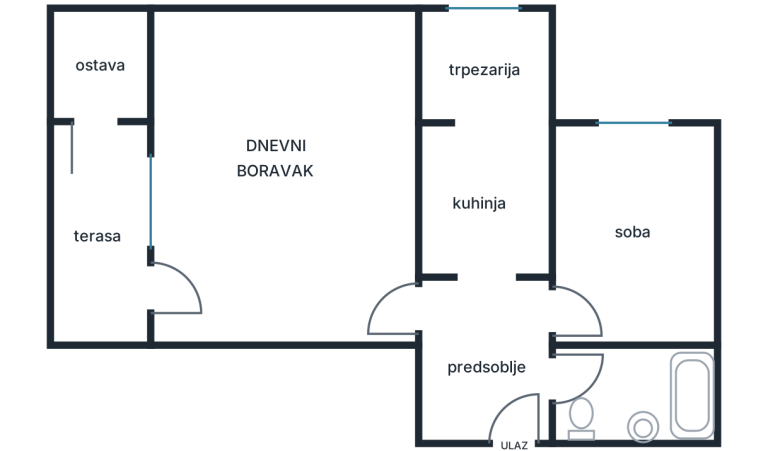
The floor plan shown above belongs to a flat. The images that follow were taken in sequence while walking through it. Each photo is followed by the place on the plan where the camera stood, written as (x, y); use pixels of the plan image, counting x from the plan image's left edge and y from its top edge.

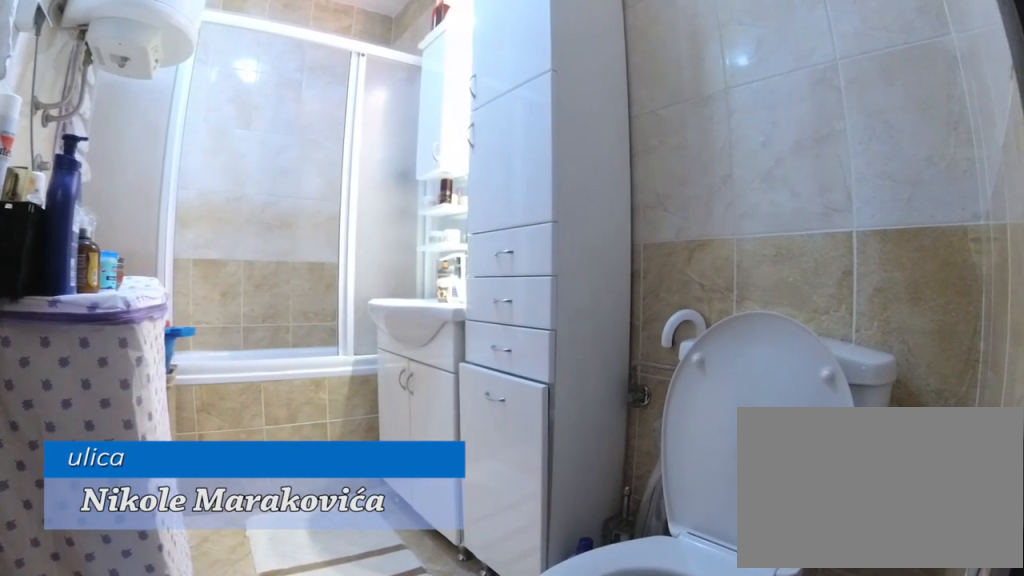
(550, 393)
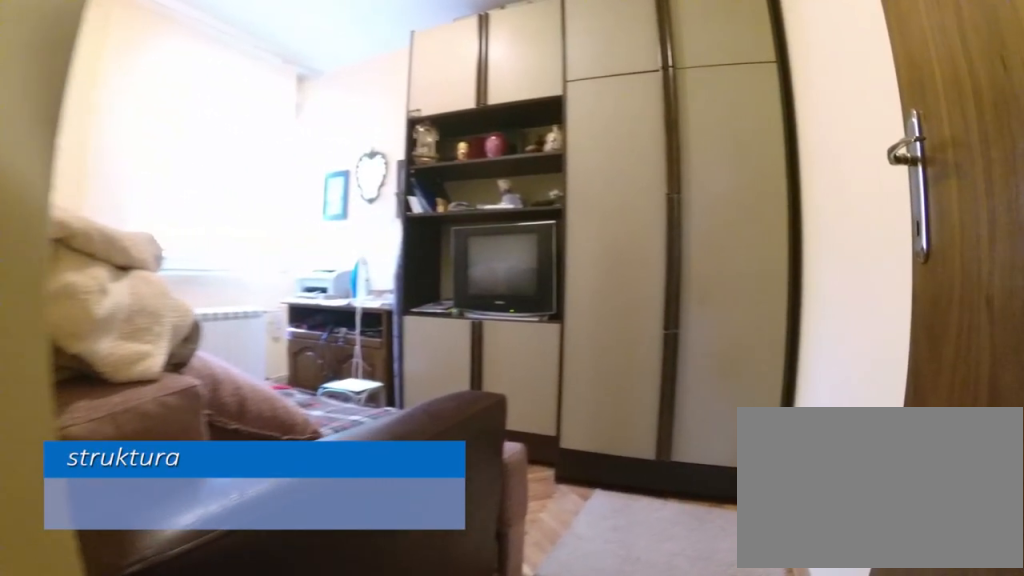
(537, 332)
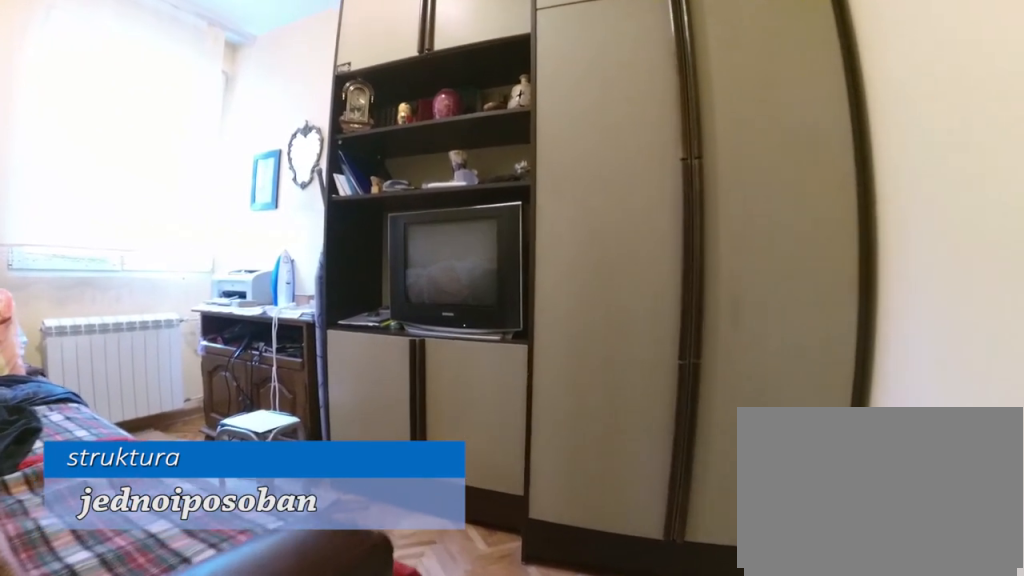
(588, 317)
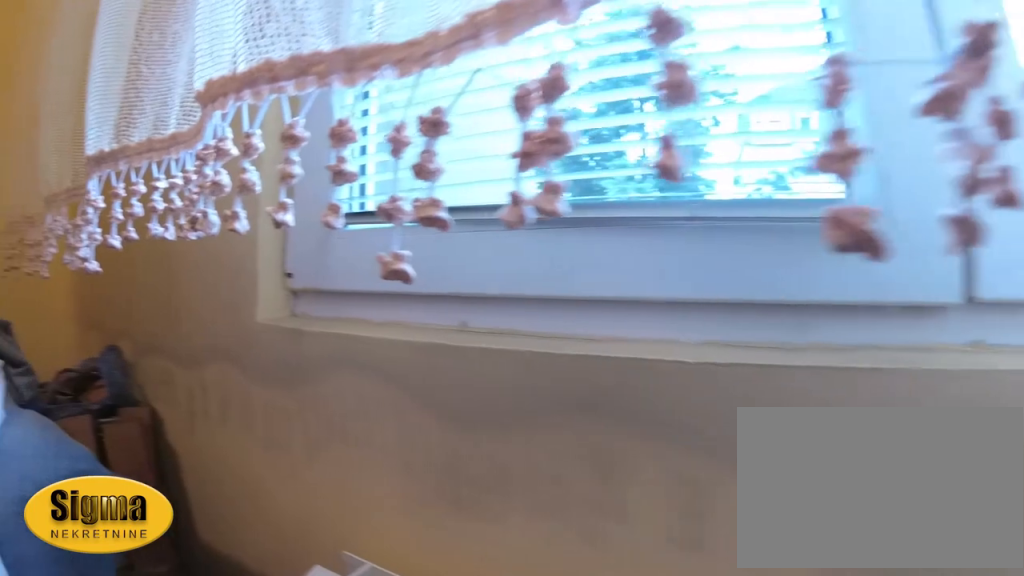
(660, 171)
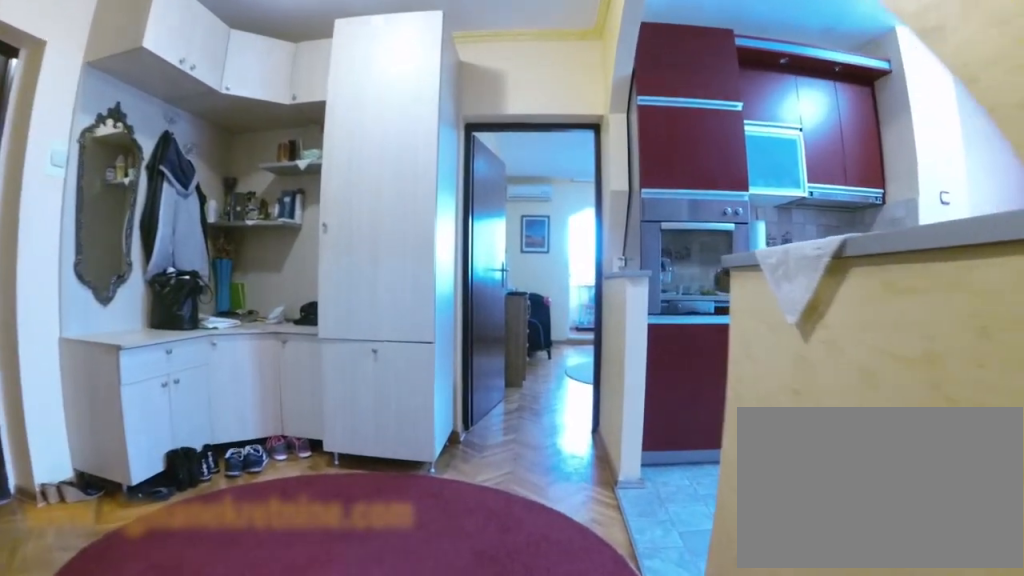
(575, 306)
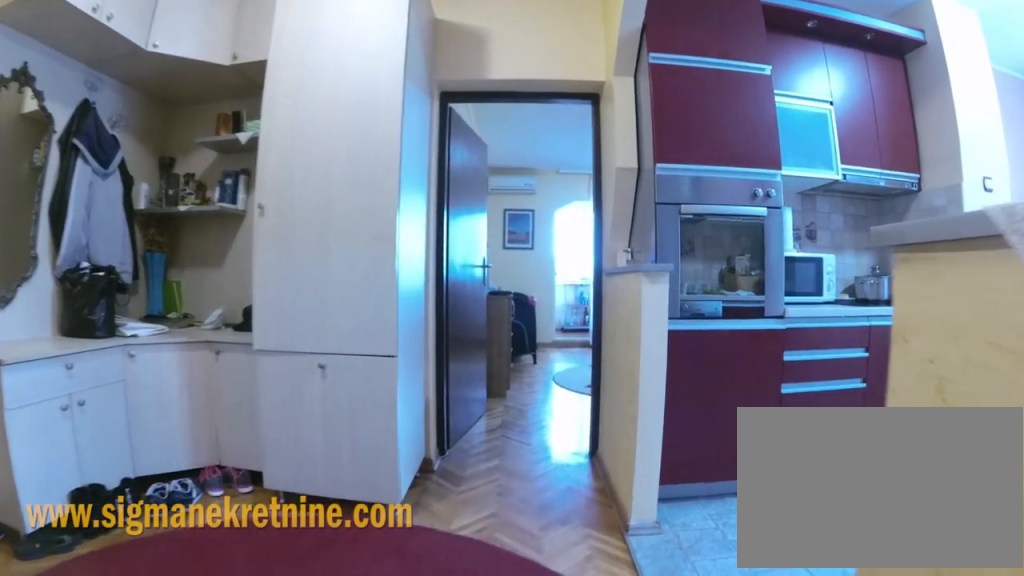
(543, 311)
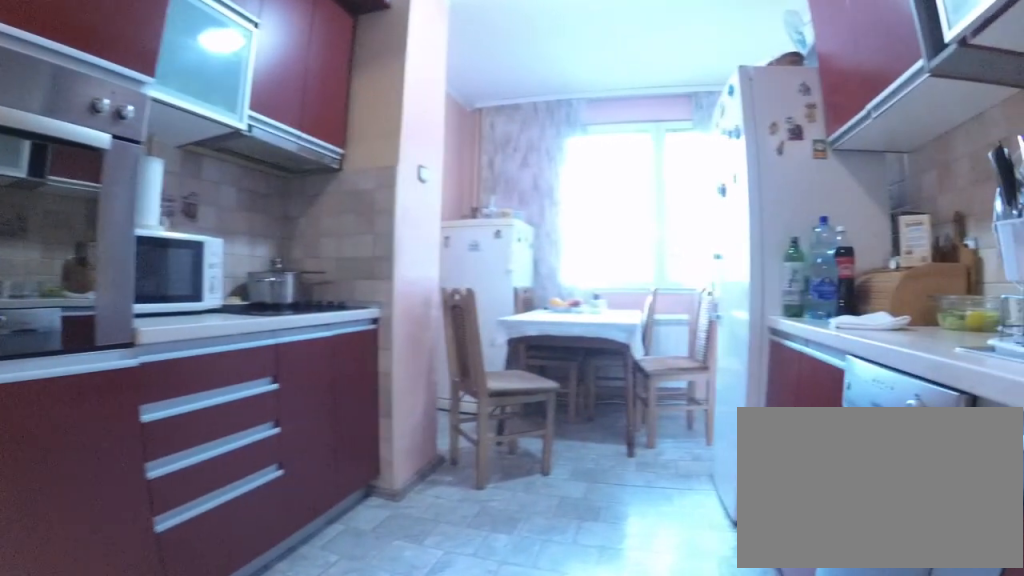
(503, 311)
